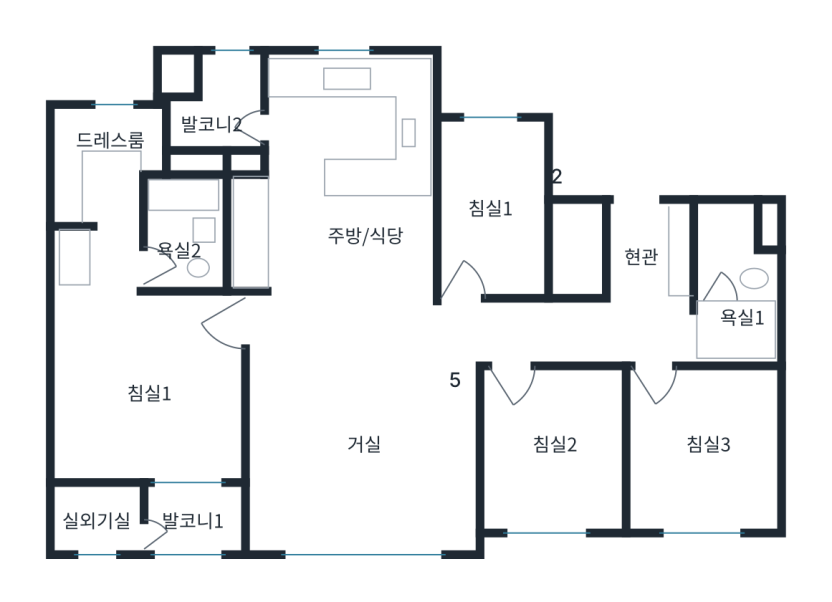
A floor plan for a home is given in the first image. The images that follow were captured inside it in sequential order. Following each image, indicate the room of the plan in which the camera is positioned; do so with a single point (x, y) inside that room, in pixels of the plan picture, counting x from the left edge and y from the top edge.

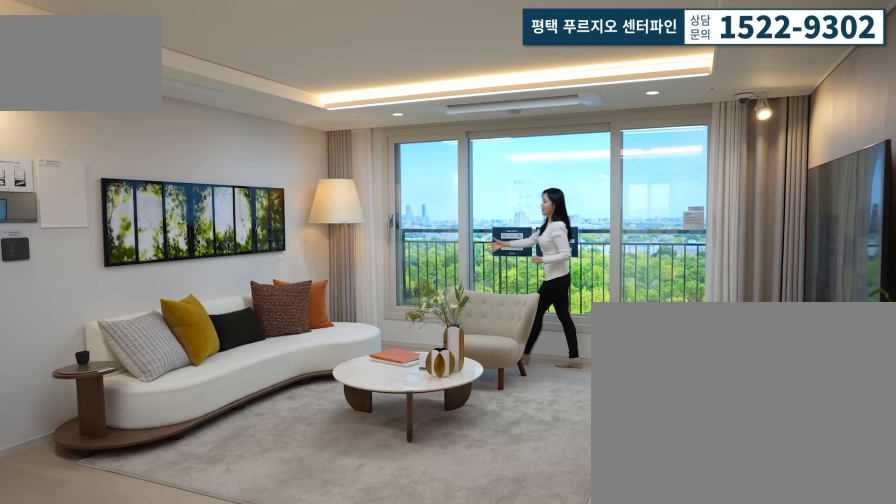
(356, 463)
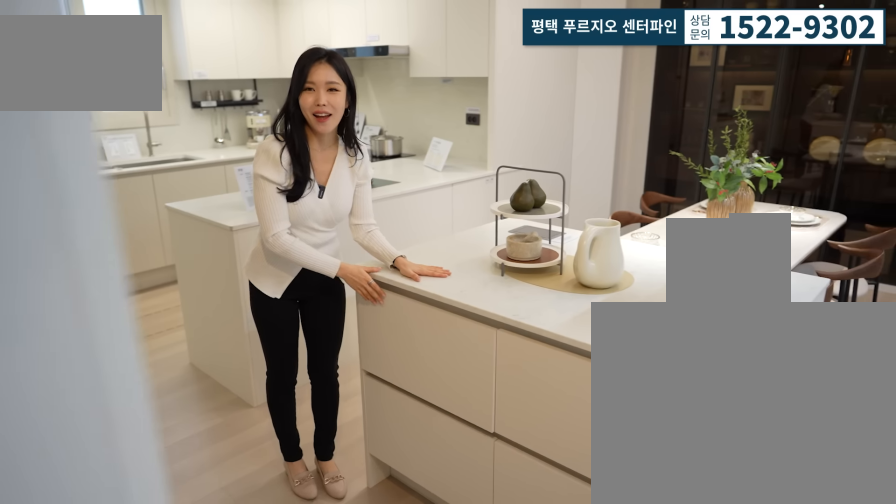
(356, 201)
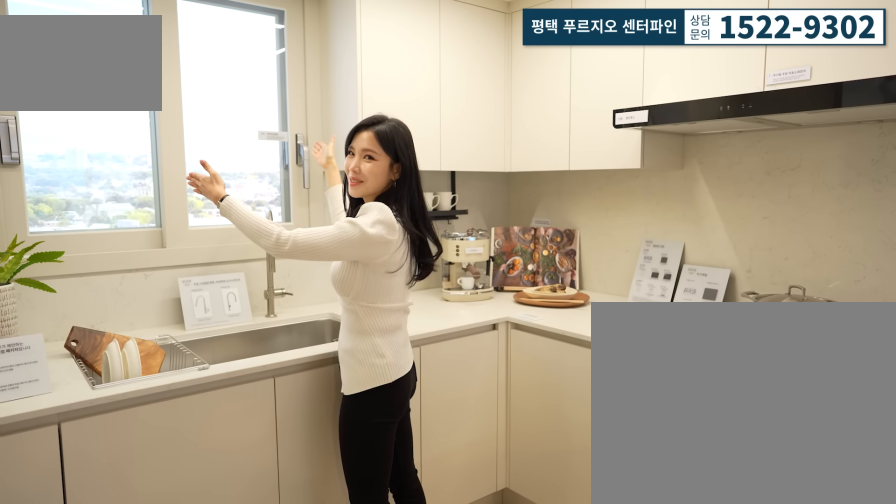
(356, 202)
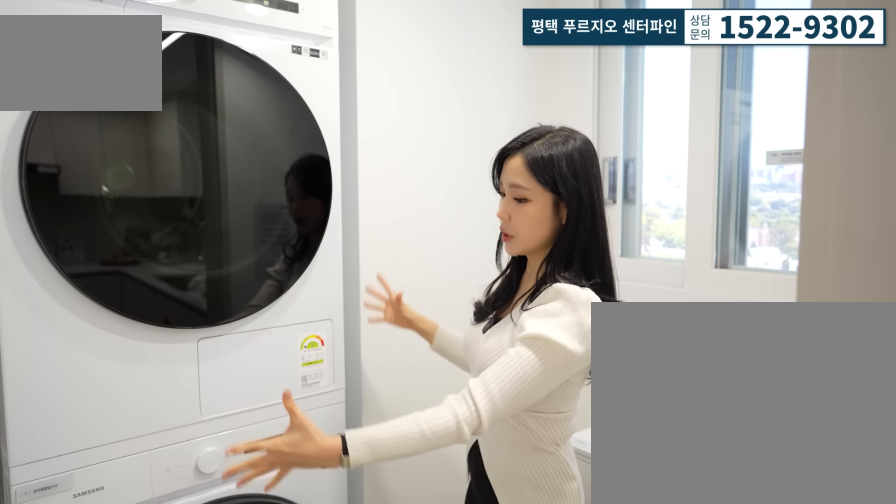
(207, 102)
